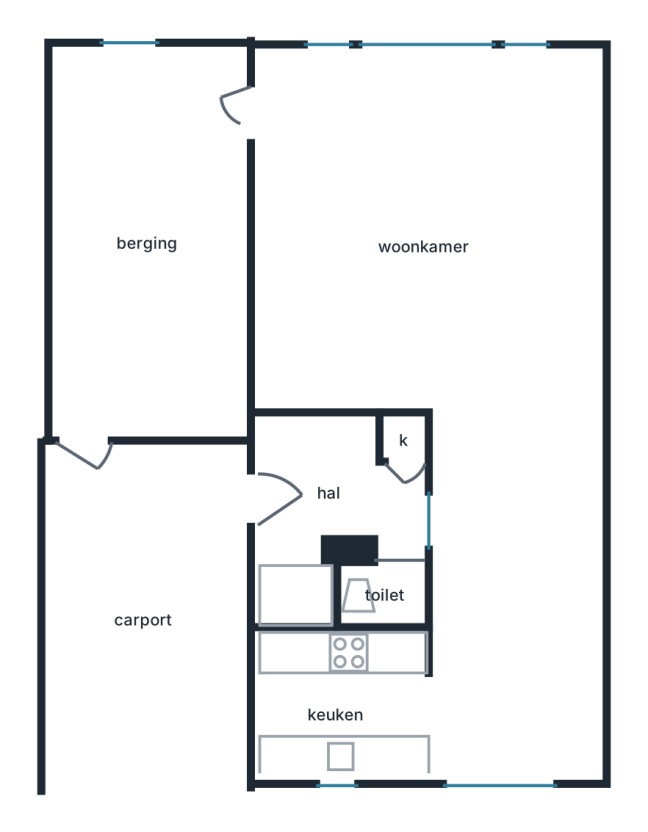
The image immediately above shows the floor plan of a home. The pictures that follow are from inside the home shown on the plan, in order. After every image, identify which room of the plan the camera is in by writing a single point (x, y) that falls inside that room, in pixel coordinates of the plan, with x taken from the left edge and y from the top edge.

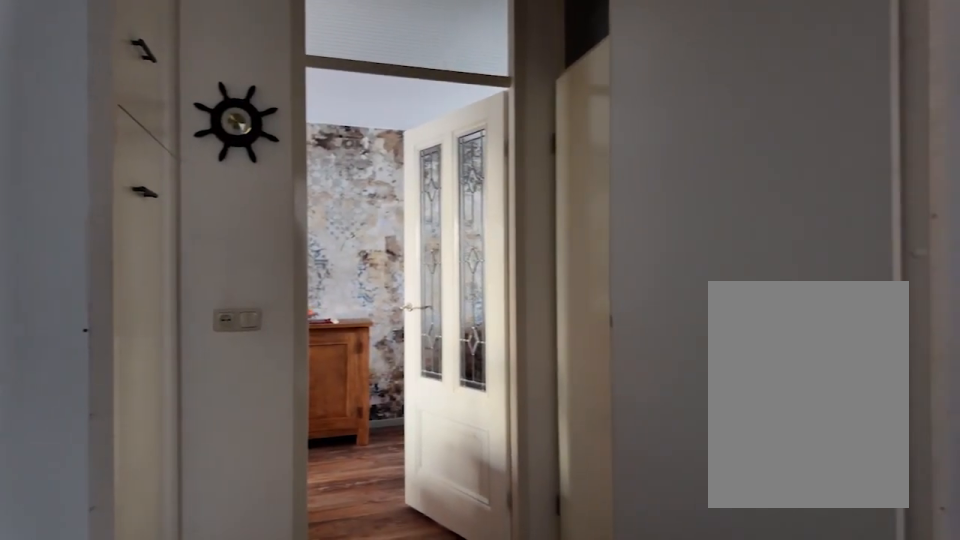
(336, 491)
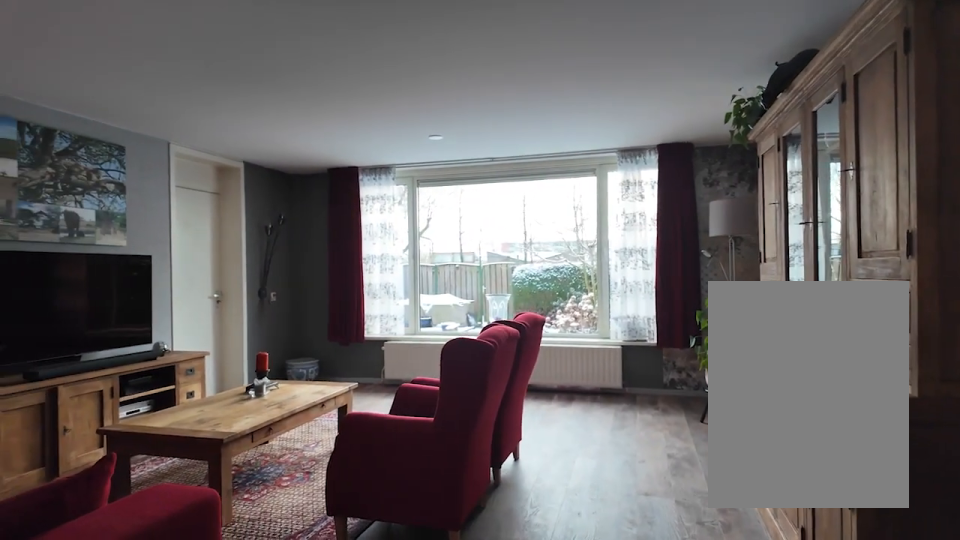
(429, 285)
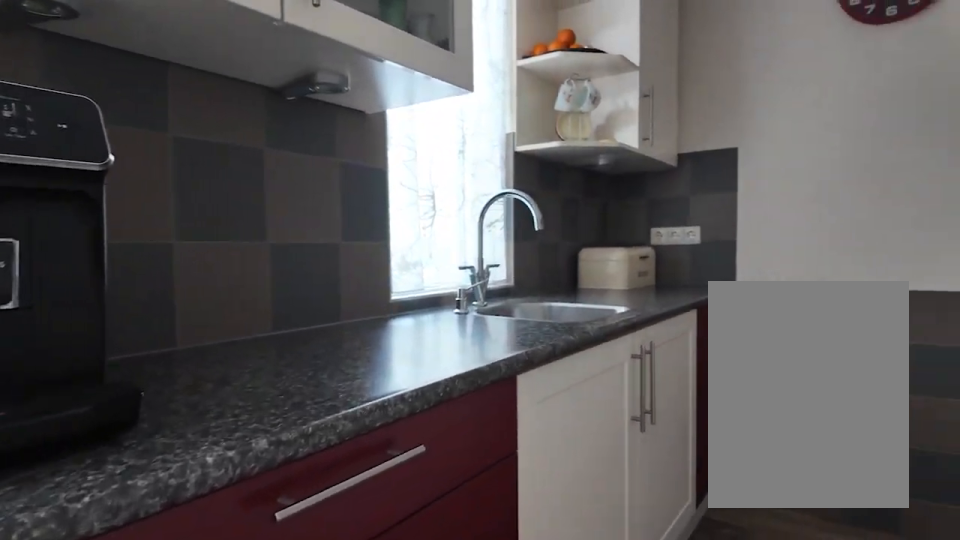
(480, 662)
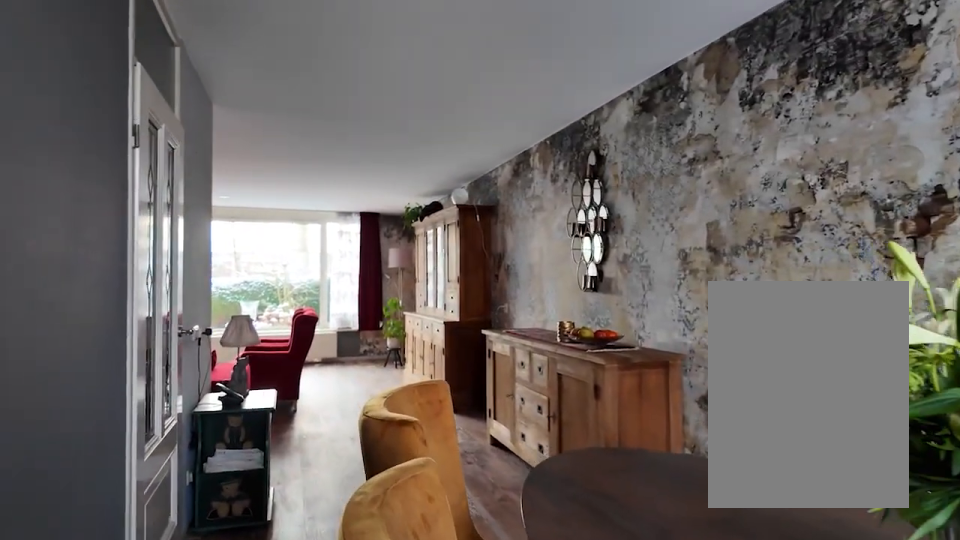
(480, 662)
